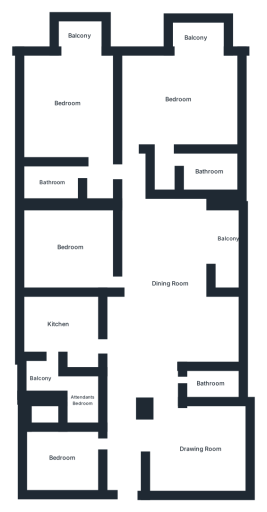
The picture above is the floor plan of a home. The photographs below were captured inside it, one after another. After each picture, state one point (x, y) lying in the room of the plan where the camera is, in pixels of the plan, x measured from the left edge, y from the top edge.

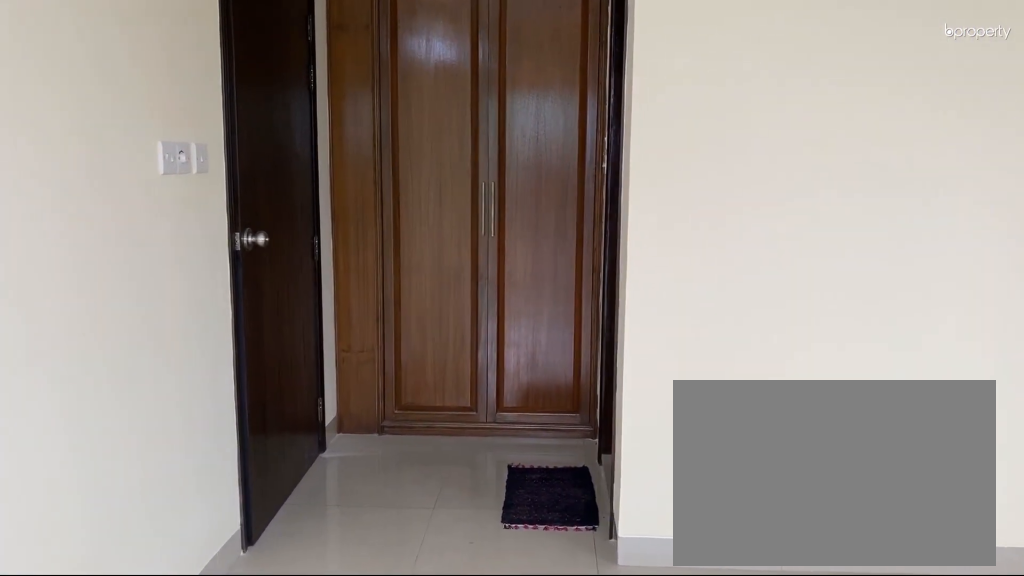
(67, 106)
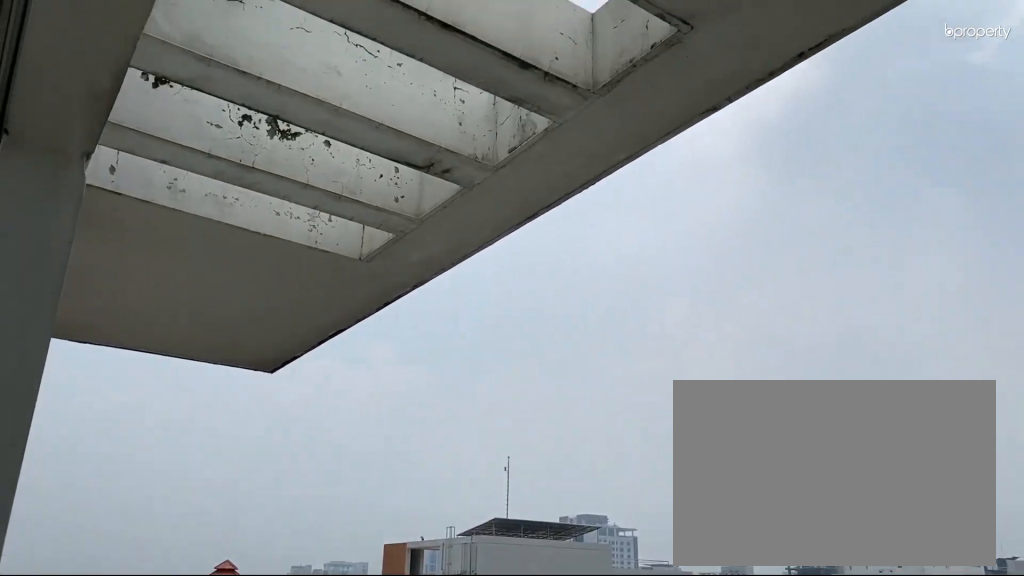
(80, 36)
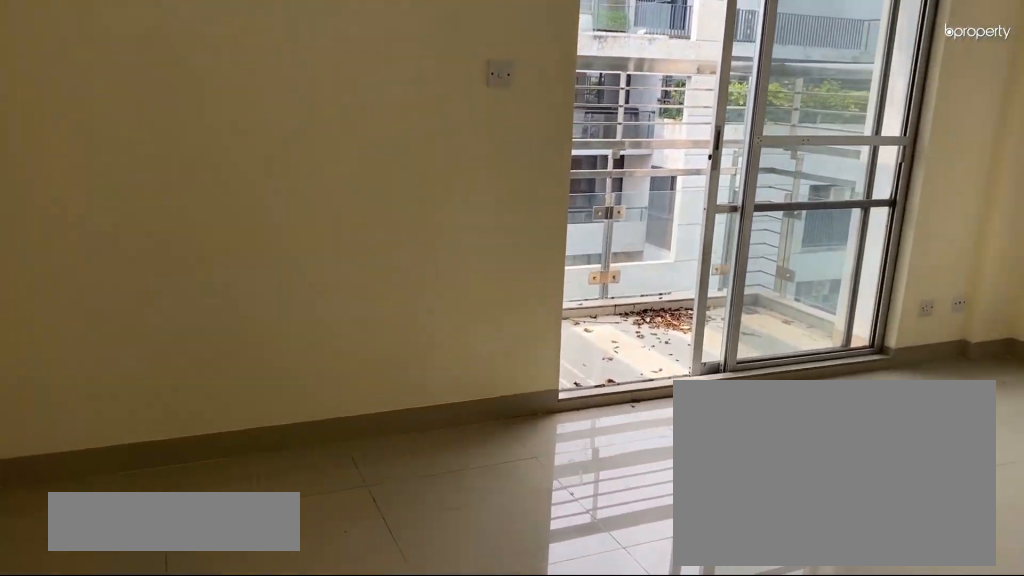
(178, 99)
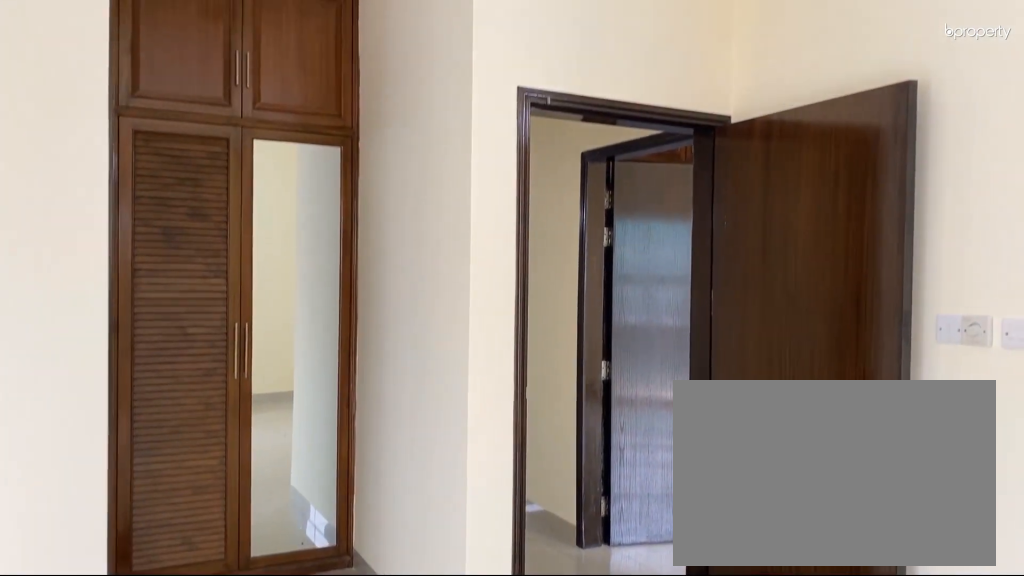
(178, 99)
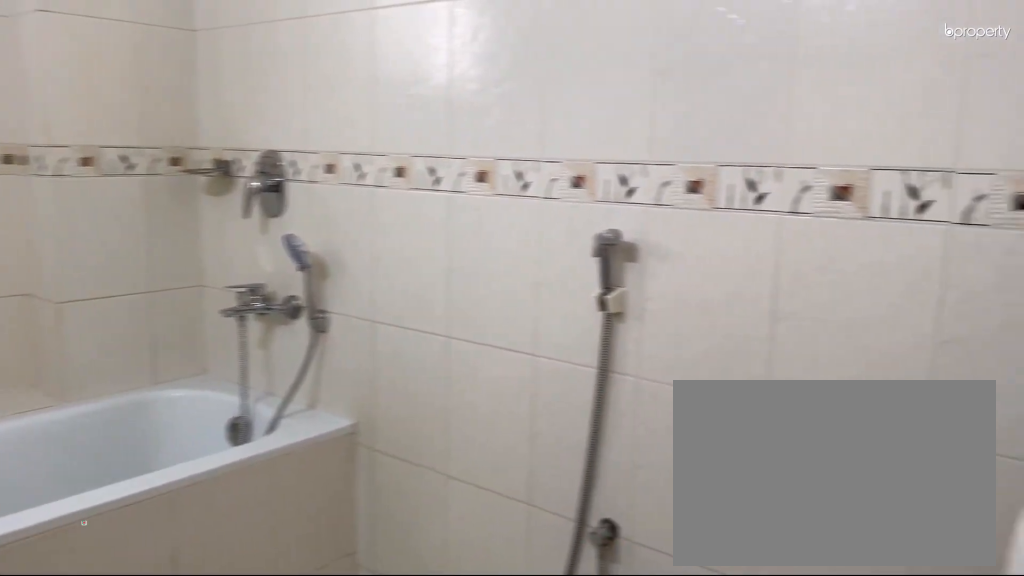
(207, 171)
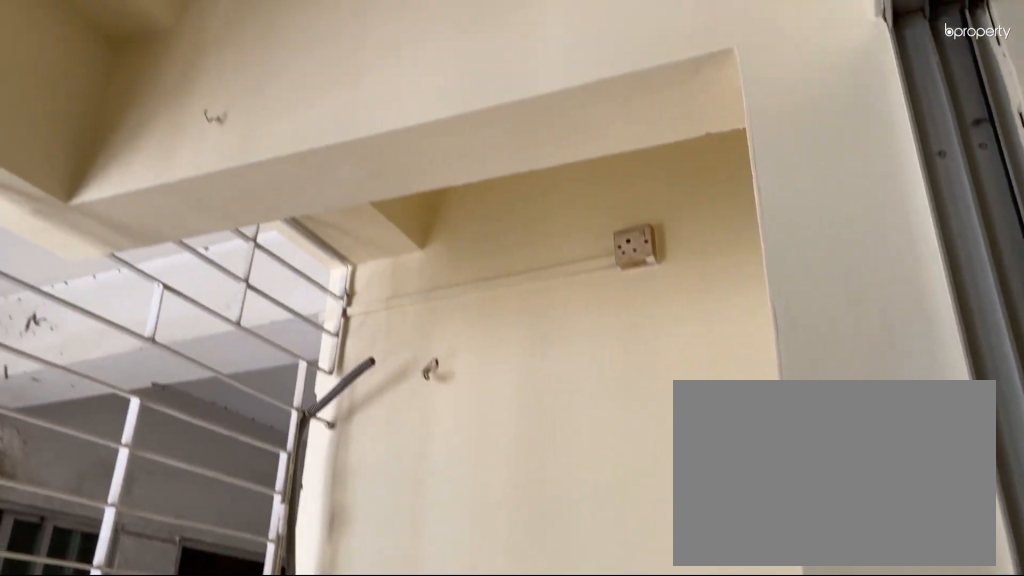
(226, 238)
